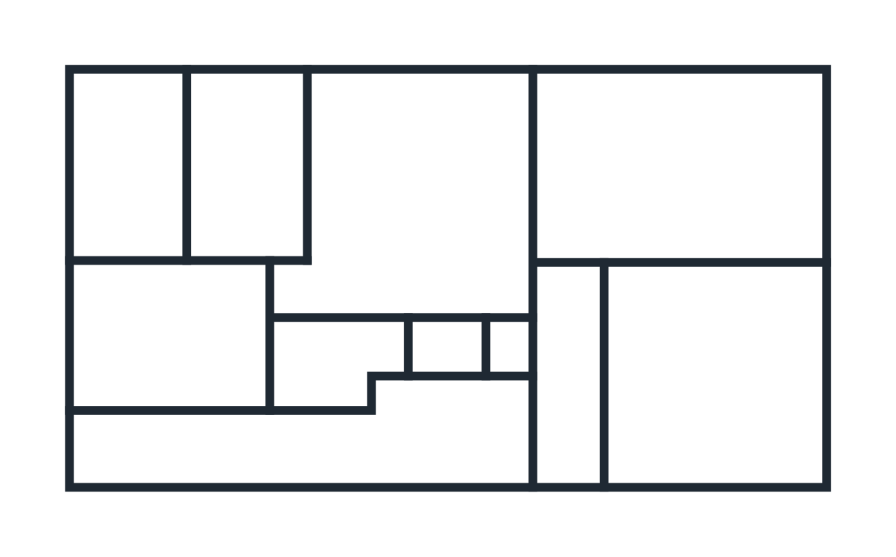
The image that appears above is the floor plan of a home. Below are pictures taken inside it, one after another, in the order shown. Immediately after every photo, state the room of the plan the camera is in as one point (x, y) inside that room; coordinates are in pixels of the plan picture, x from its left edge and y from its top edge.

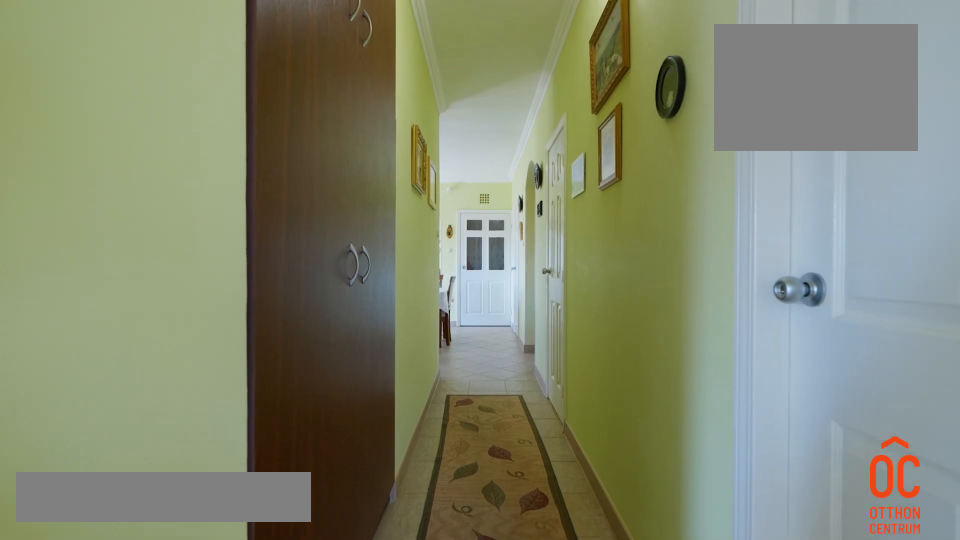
(343, 277)
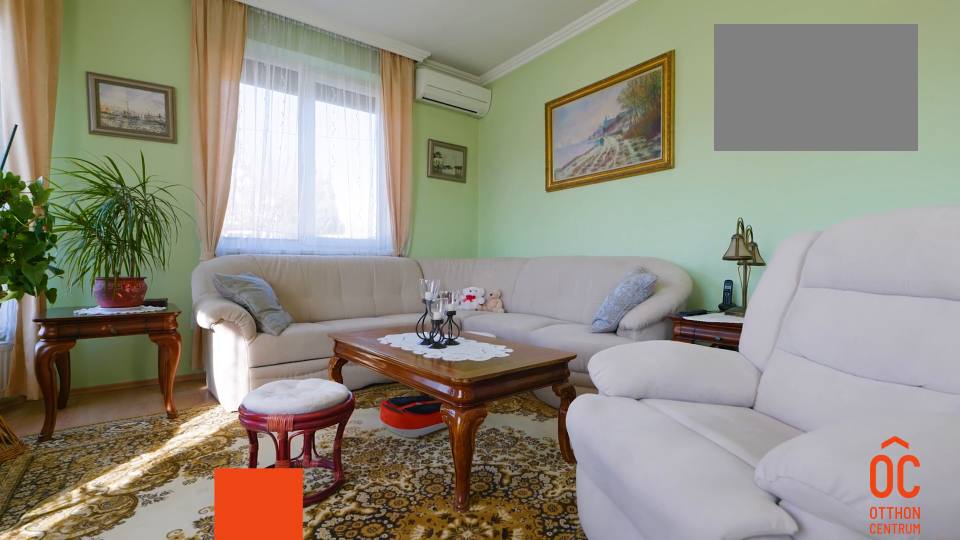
(702, 183)
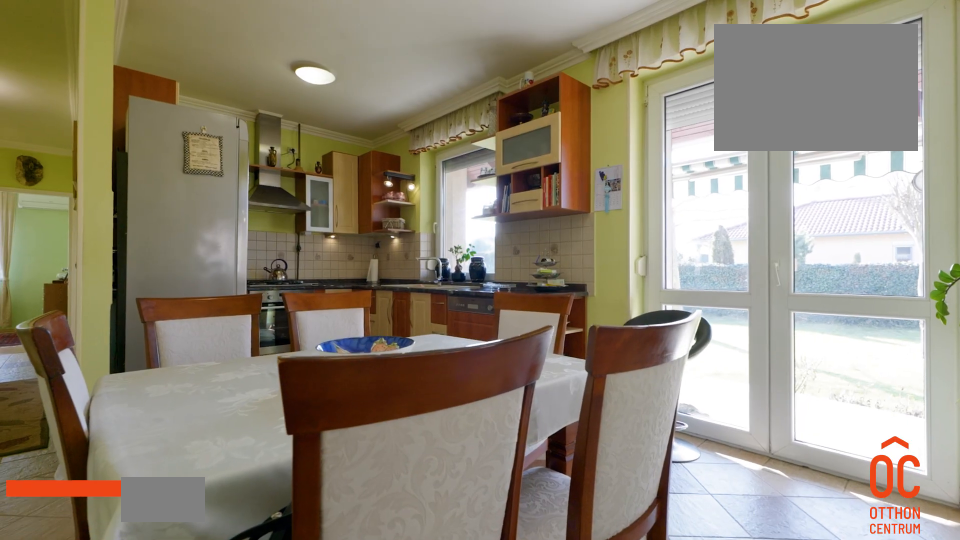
(379, 183)
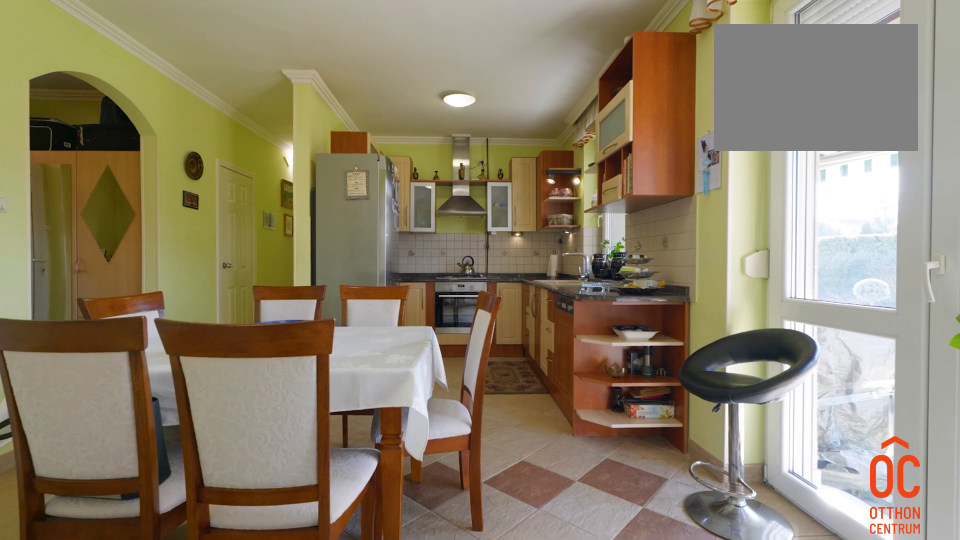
(379, 183)
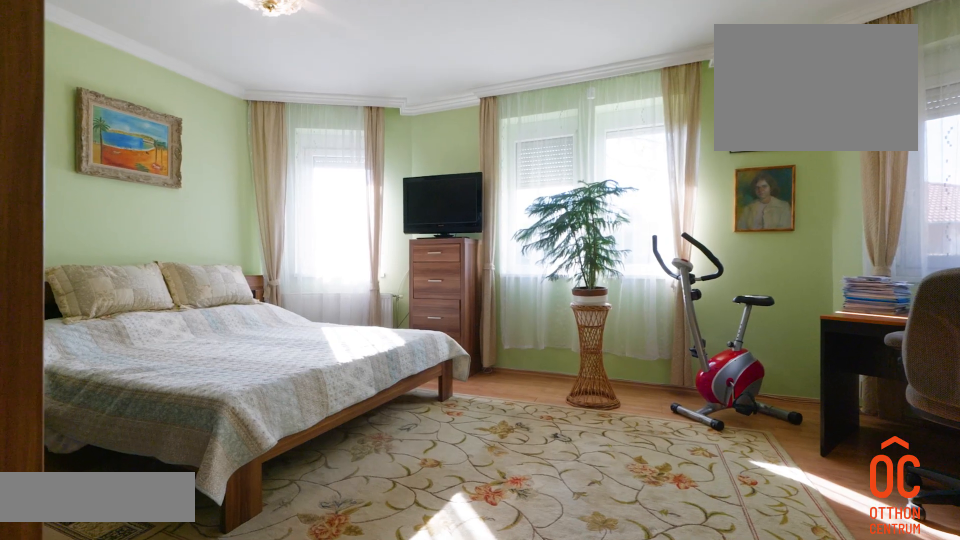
(204, 183)
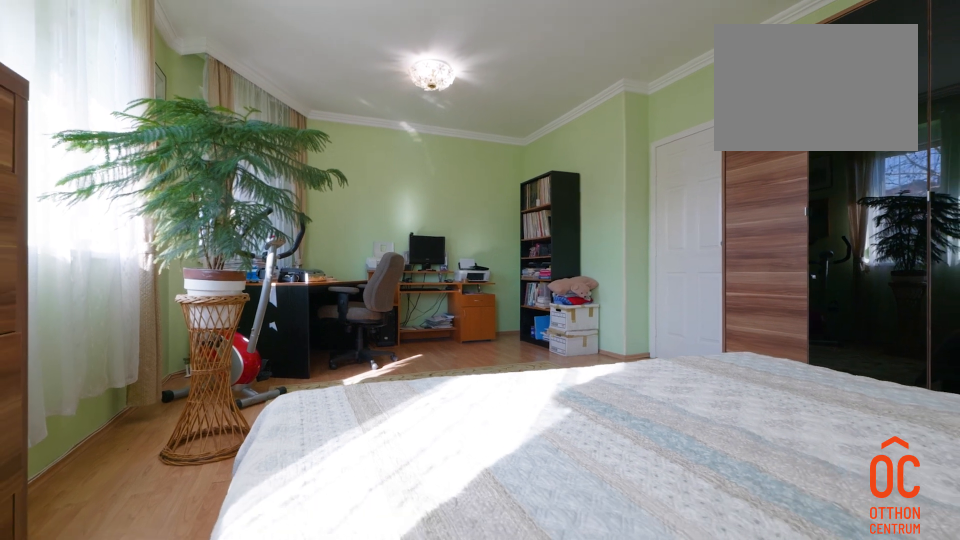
(205, 184)
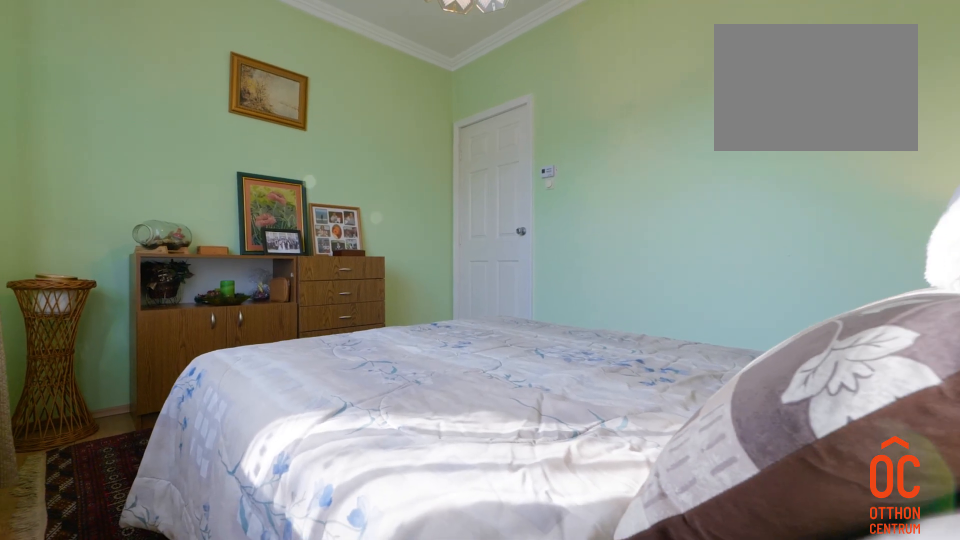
(167, 332)
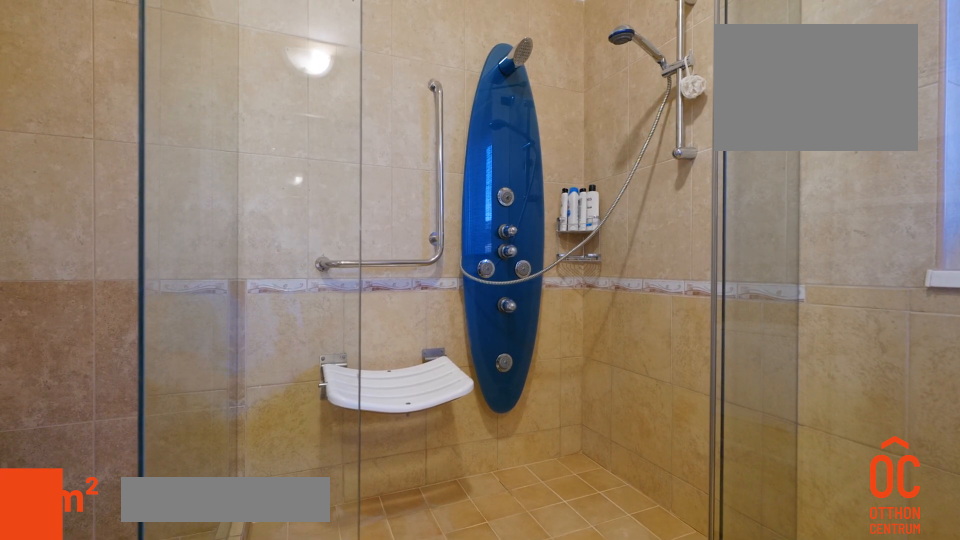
(341, 351)
